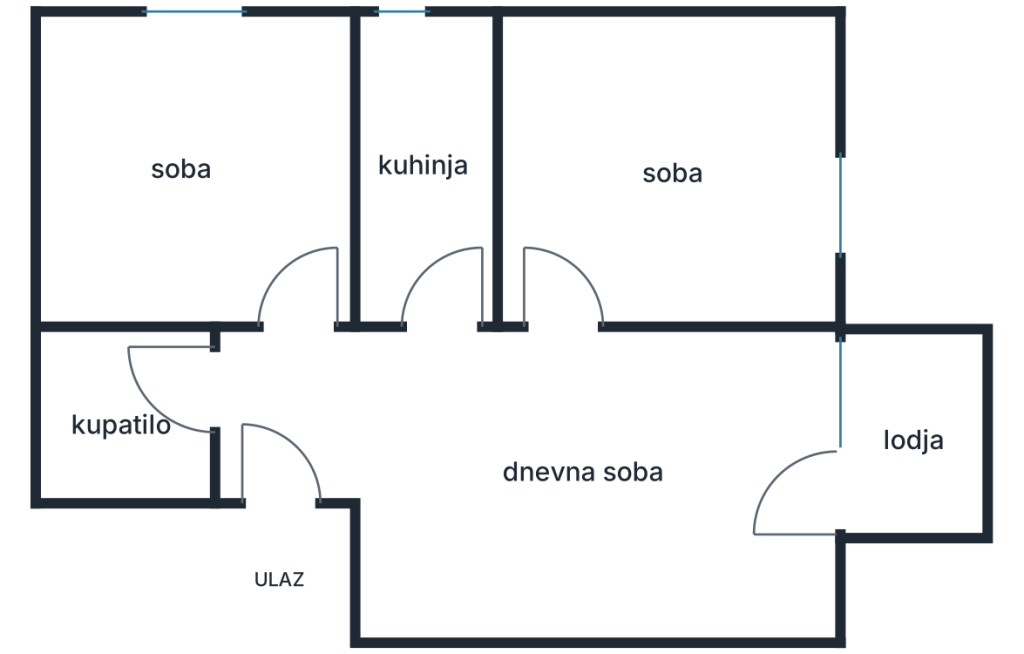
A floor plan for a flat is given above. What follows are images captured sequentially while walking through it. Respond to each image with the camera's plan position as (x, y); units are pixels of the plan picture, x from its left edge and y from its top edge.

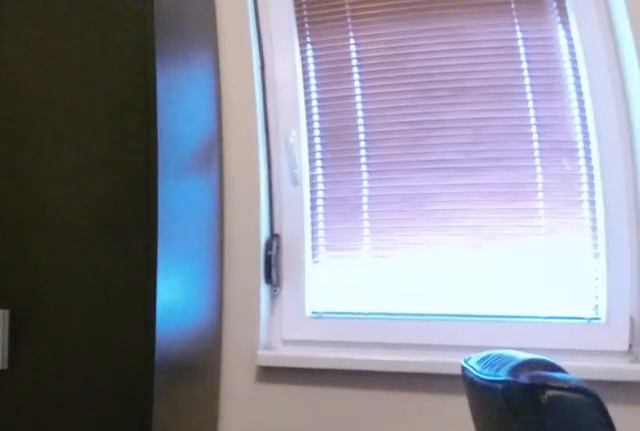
(623, 207)
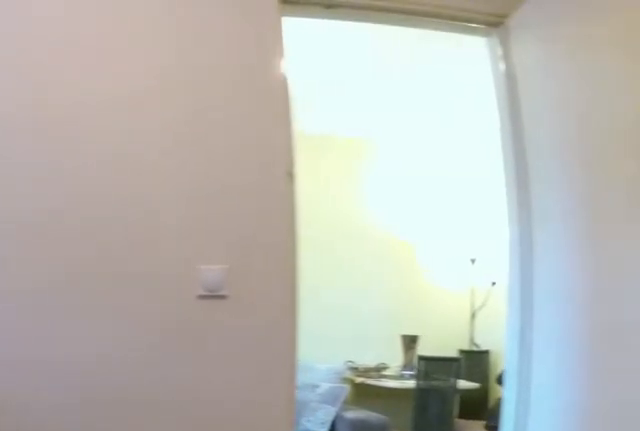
(680, 127)
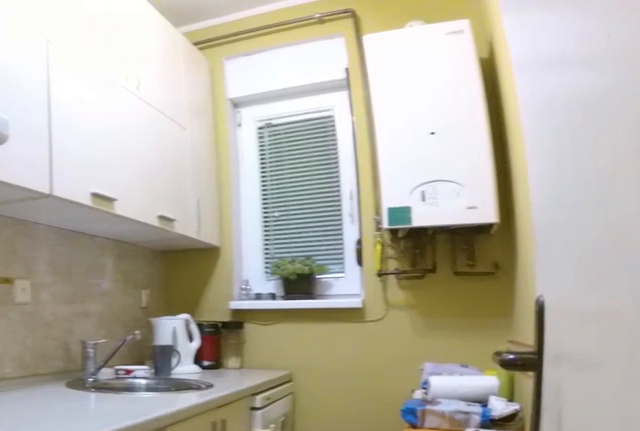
(462, 370)
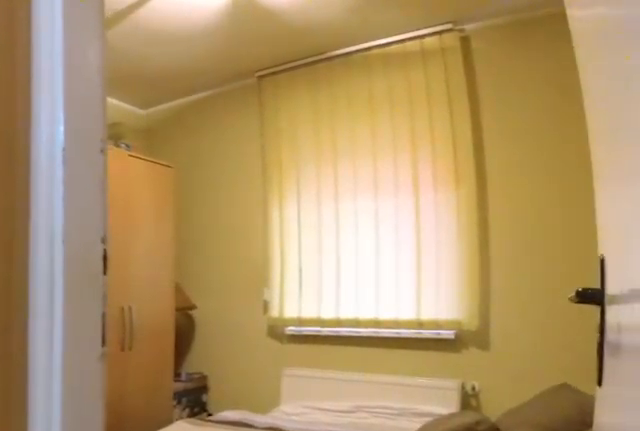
(320, 376)
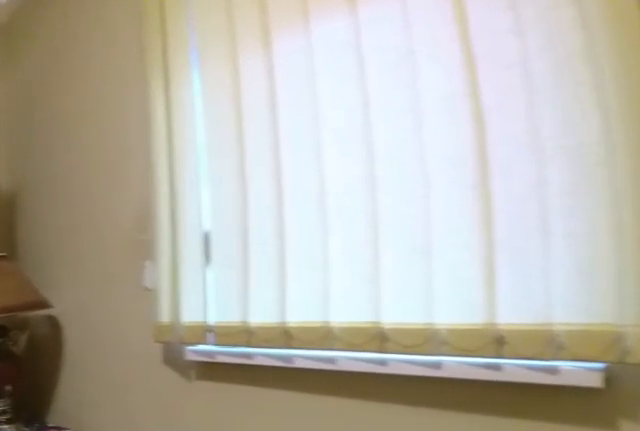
(315, 213)
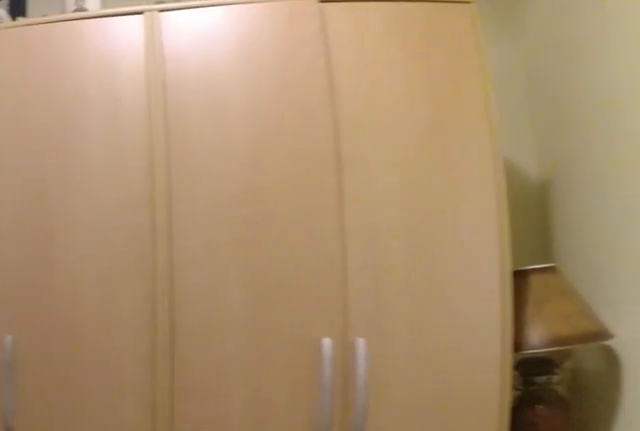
(316, 200)
